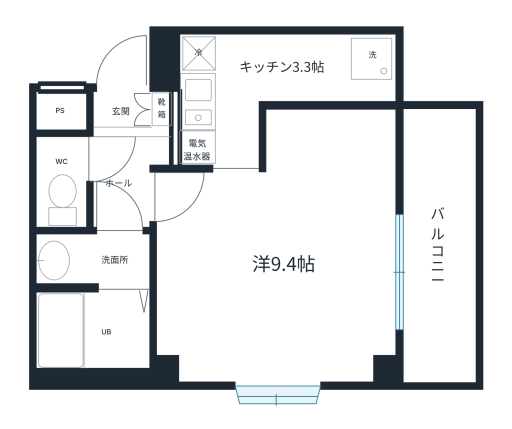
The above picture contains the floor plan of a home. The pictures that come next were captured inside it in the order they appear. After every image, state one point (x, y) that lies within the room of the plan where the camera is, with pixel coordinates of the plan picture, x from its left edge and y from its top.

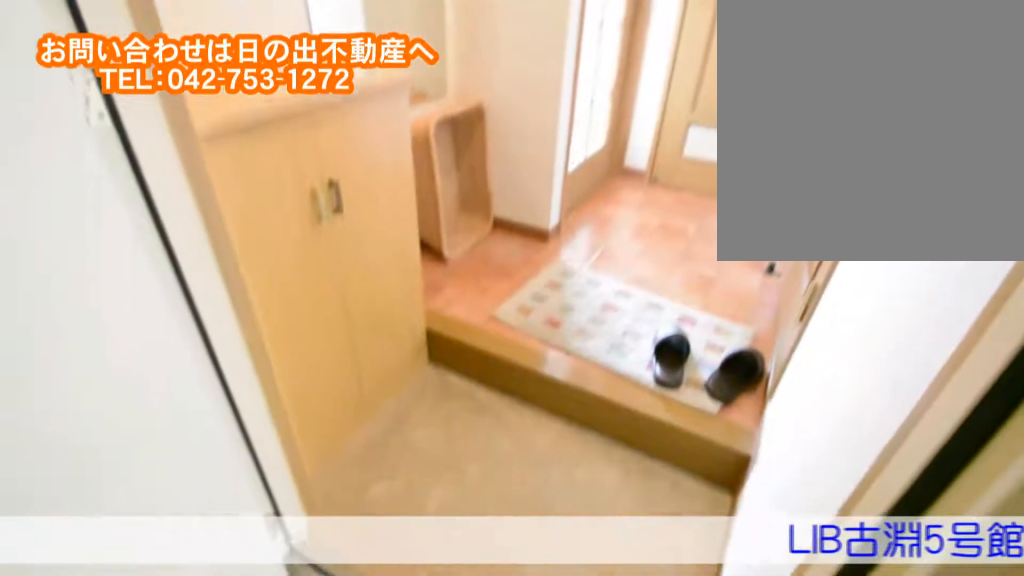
(127, 138)
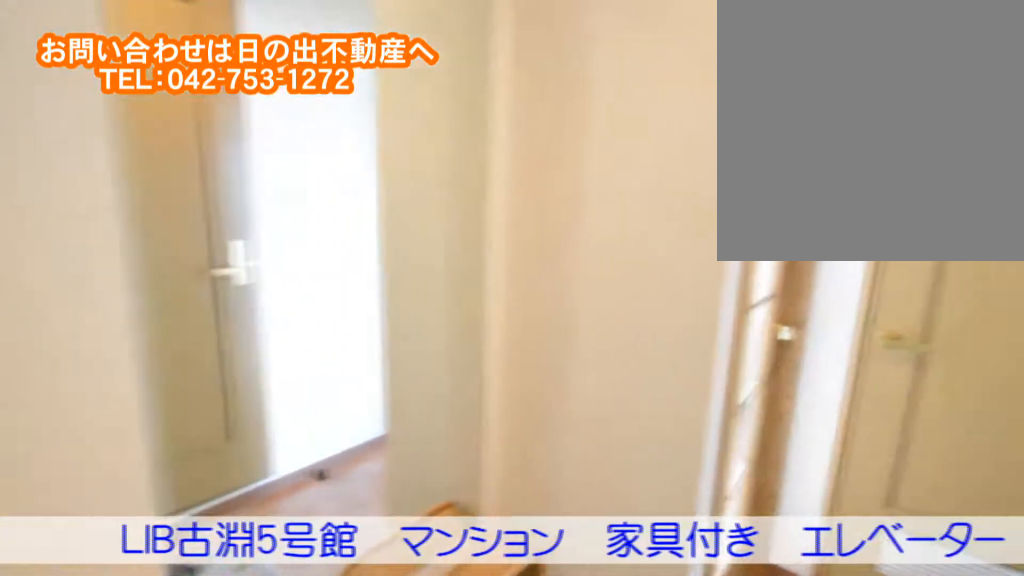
(127, 137)
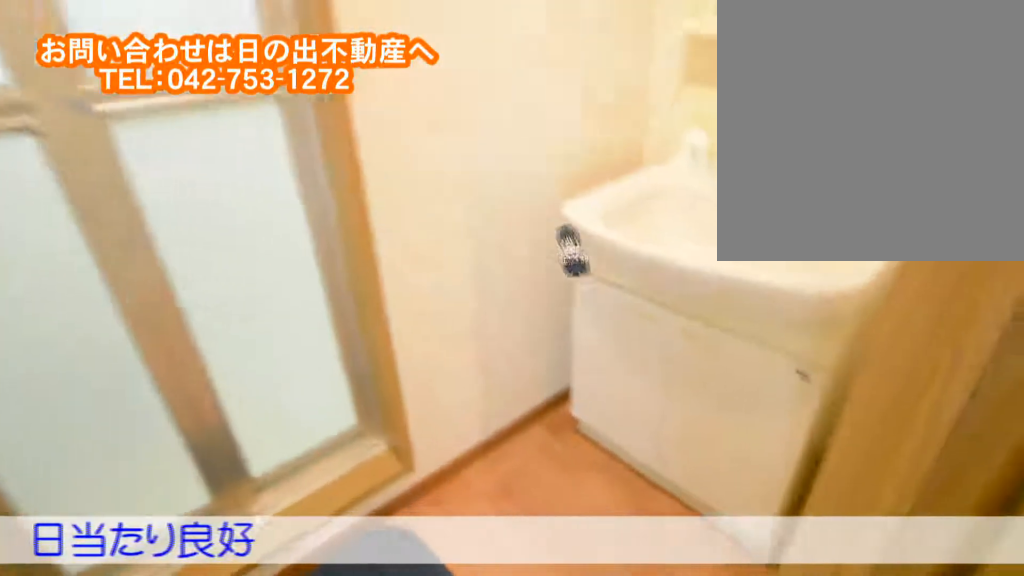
(90, 261)
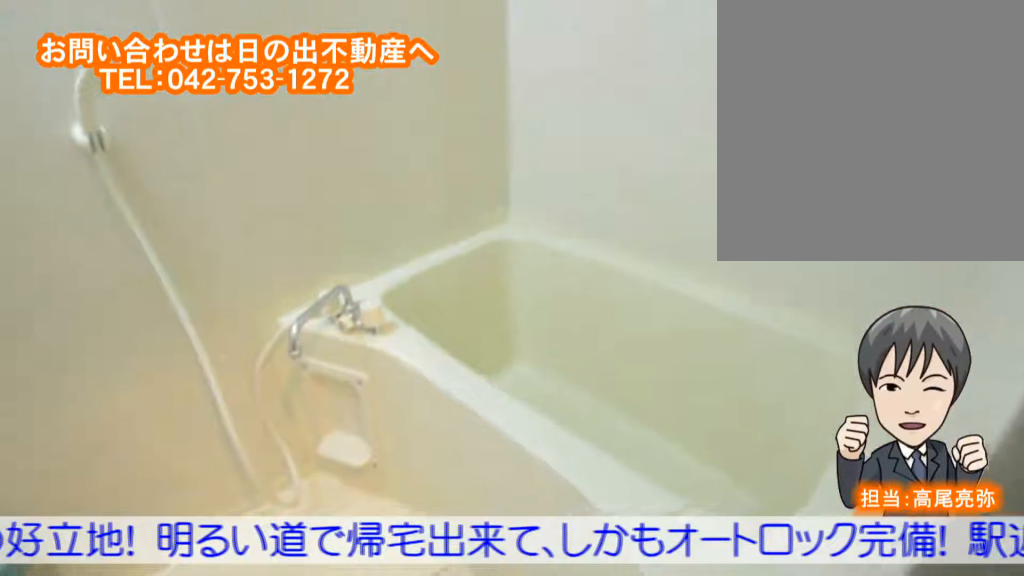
(84, 325)
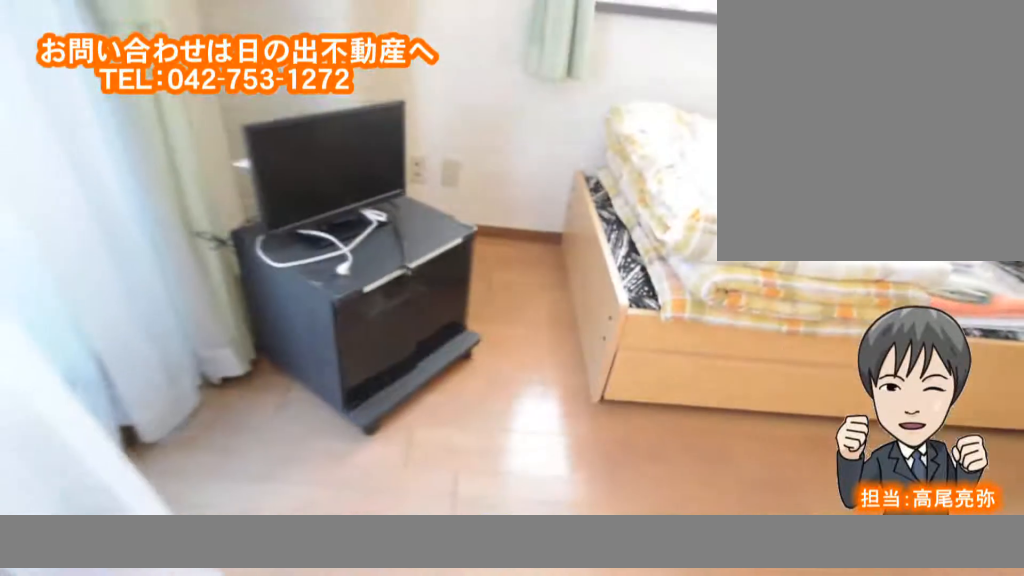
(290, 293)
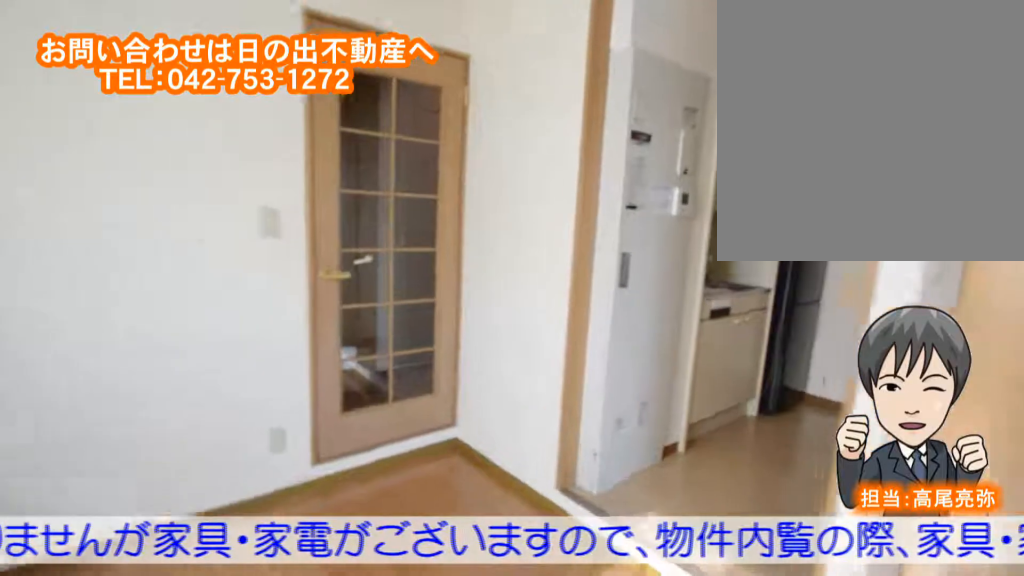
(290, 293)
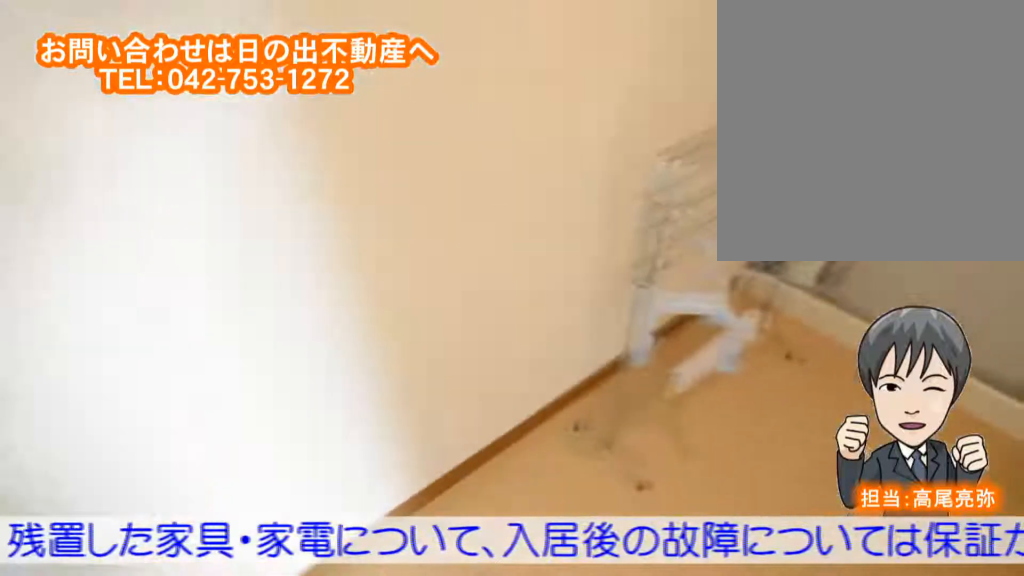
(255, 75)
